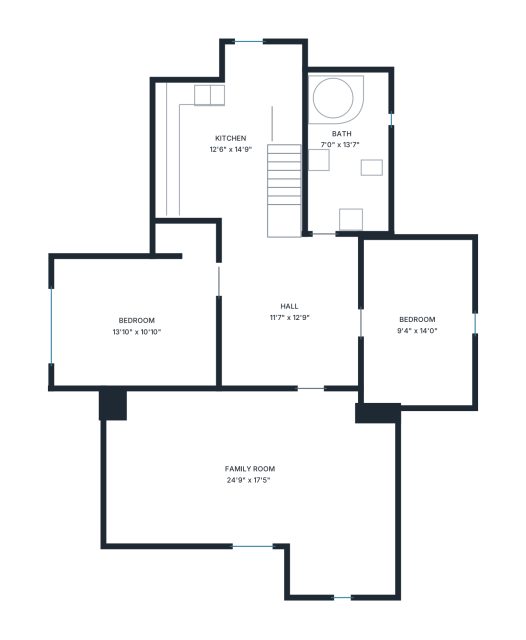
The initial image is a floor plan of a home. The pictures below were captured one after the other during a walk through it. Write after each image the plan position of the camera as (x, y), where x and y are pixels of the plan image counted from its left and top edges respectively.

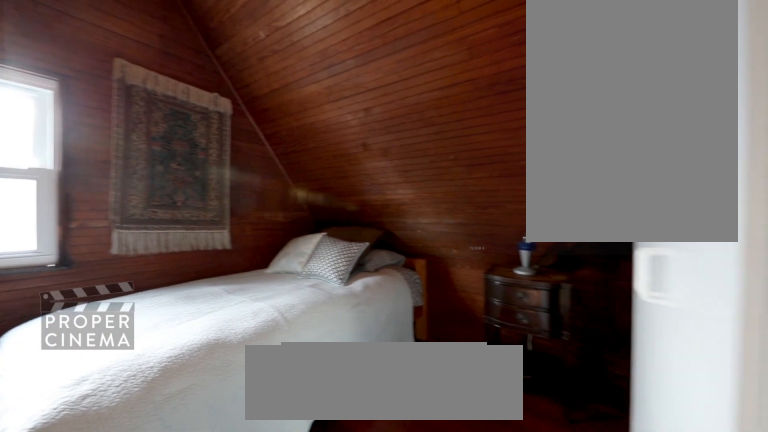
(382, 322)
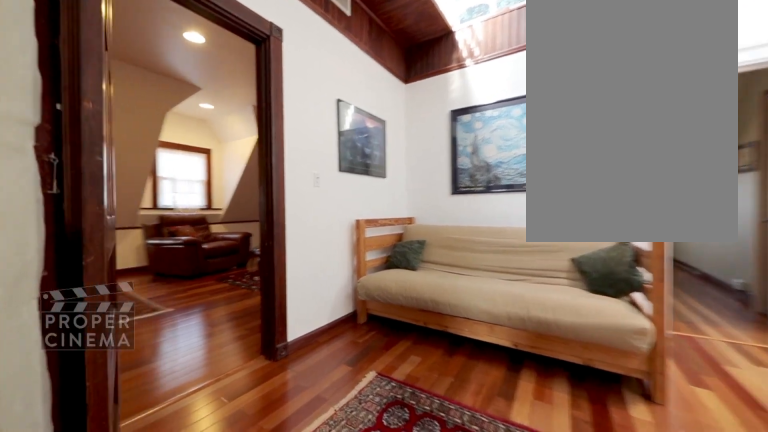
(319, 322)
